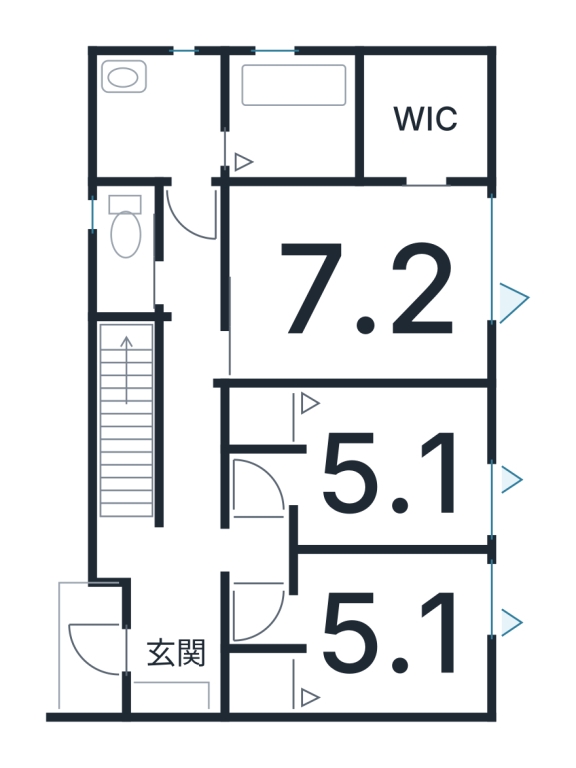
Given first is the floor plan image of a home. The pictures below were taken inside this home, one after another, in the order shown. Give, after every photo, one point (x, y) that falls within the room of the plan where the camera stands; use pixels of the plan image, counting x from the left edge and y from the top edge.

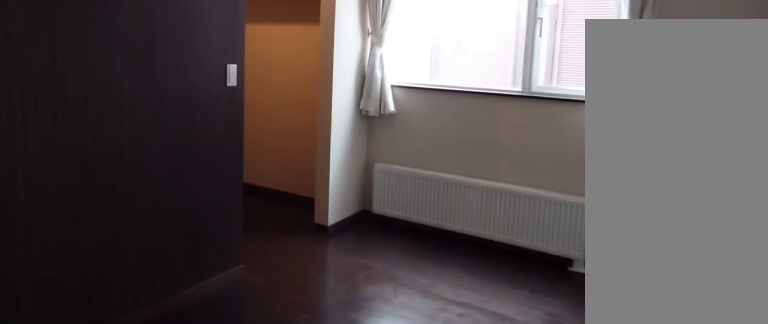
(347, 287)
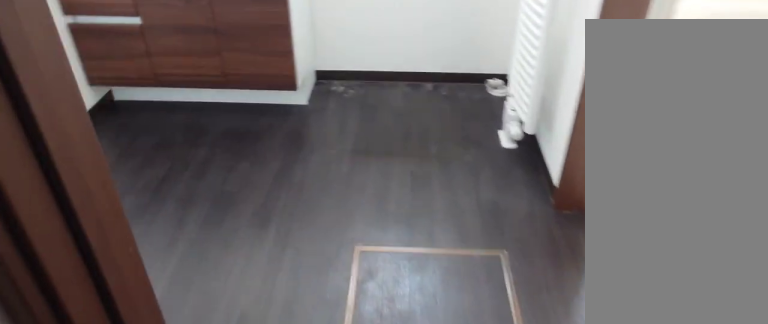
(153, 125)
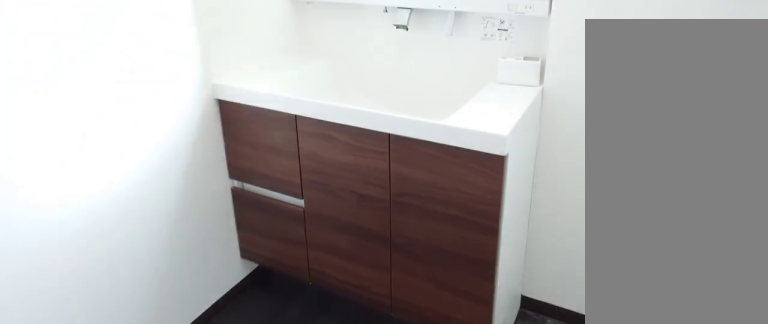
(153, 125)
